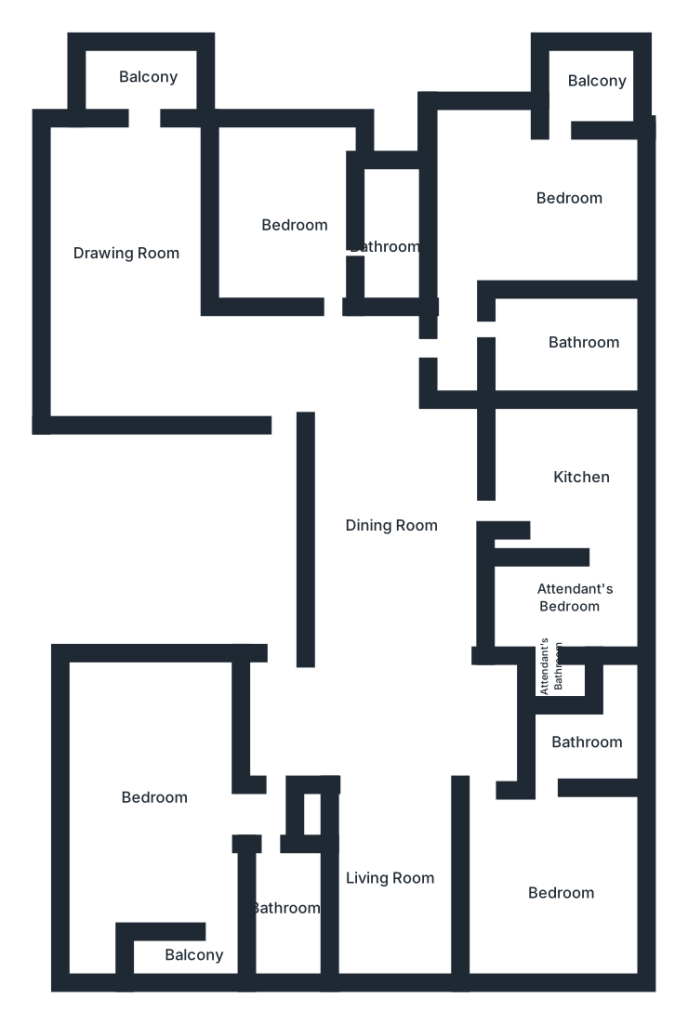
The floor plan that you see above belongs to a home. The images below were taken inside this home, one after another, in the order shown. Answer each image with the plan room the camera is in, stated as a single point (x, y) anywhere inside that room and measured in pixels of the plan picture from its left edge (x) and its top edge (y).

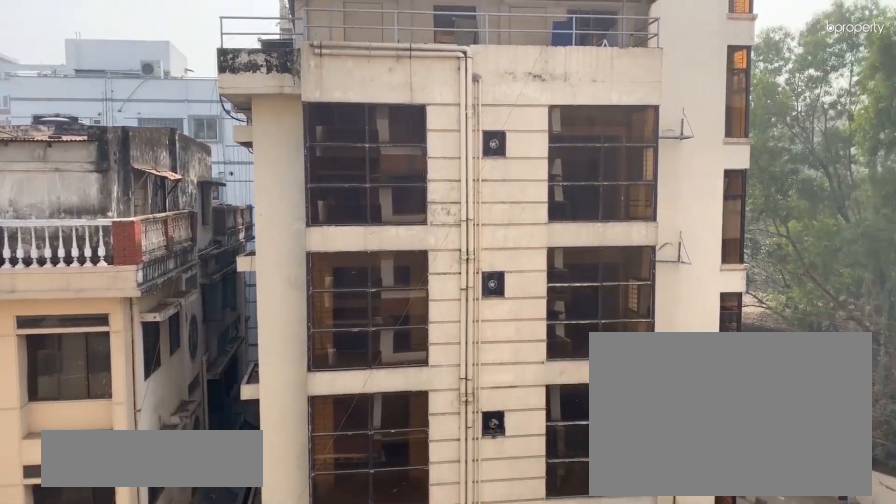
(145, 77)
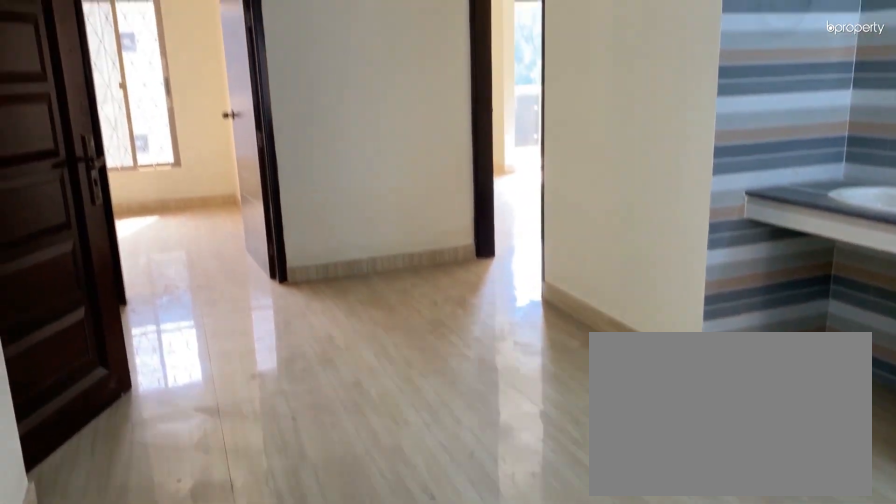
(391, 541)
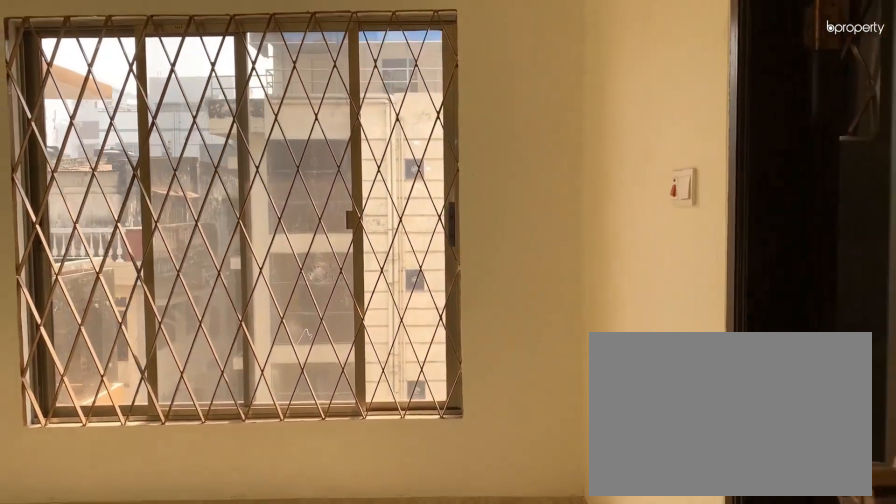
(290, 220)
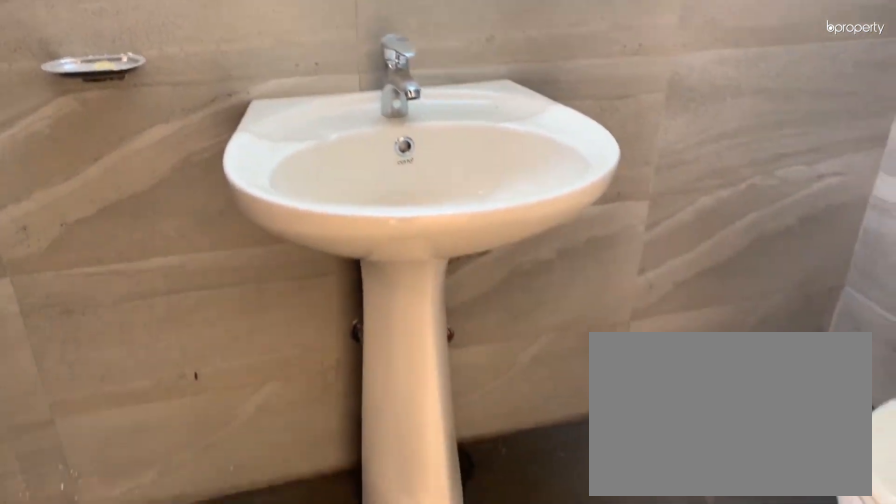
(386, 245)
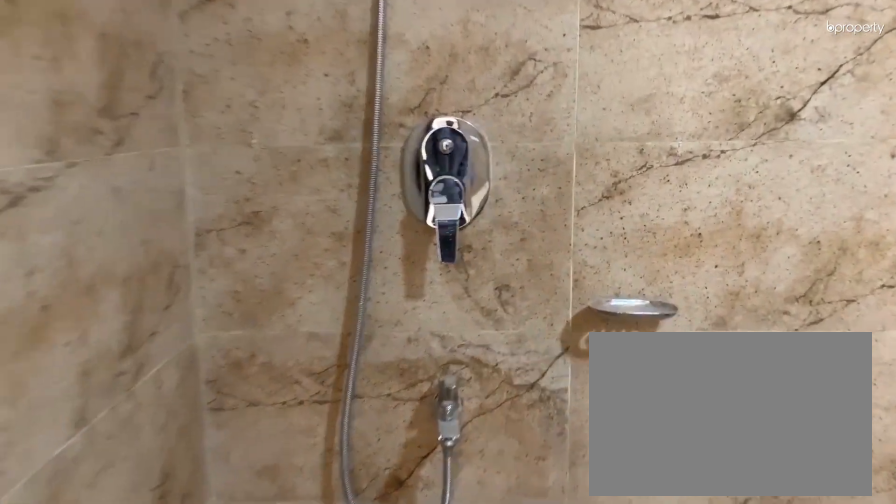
(554, 327)
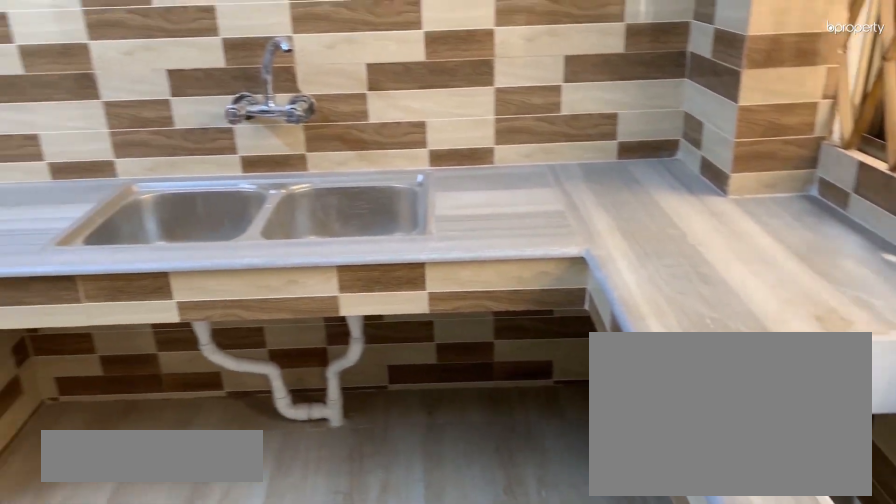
(537, 503)
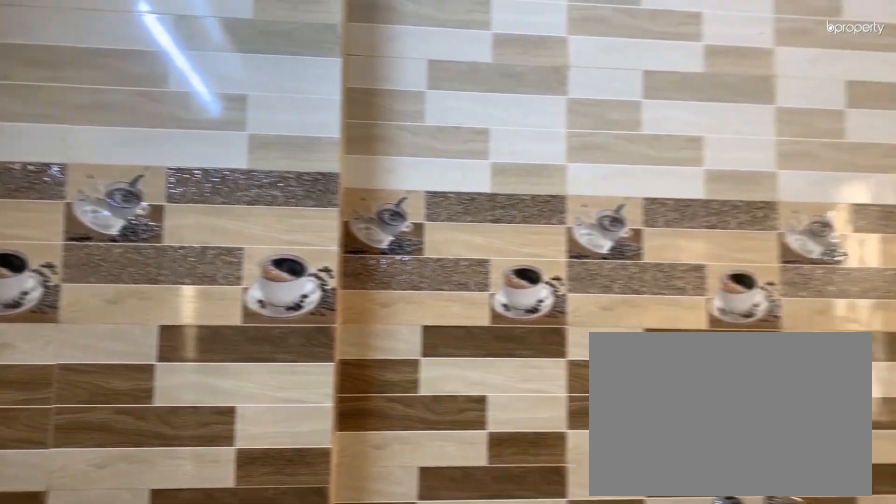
(537, 503)
